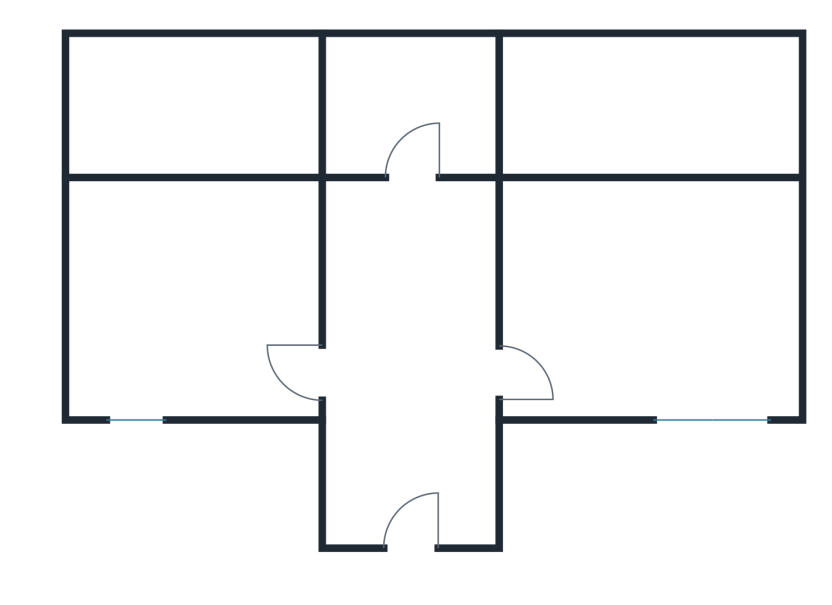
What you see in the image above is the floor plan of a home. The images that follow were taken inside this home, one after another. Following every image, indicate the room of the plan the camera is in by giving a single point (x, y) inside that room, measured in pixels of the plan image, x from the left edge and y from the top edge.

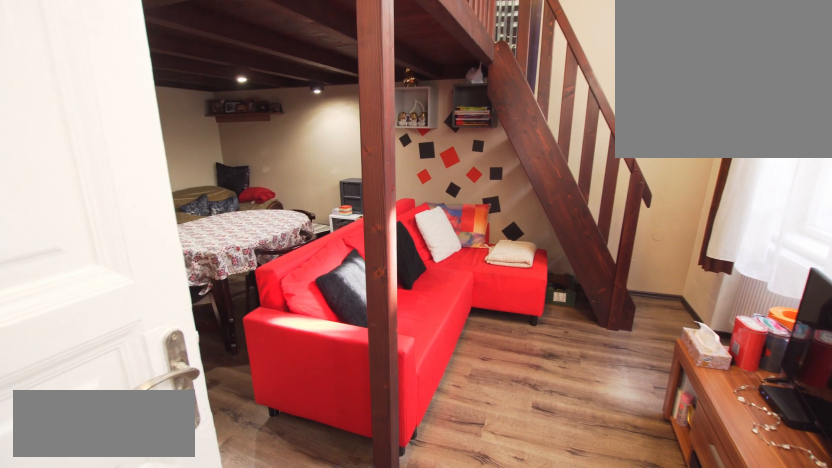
(646, 301)
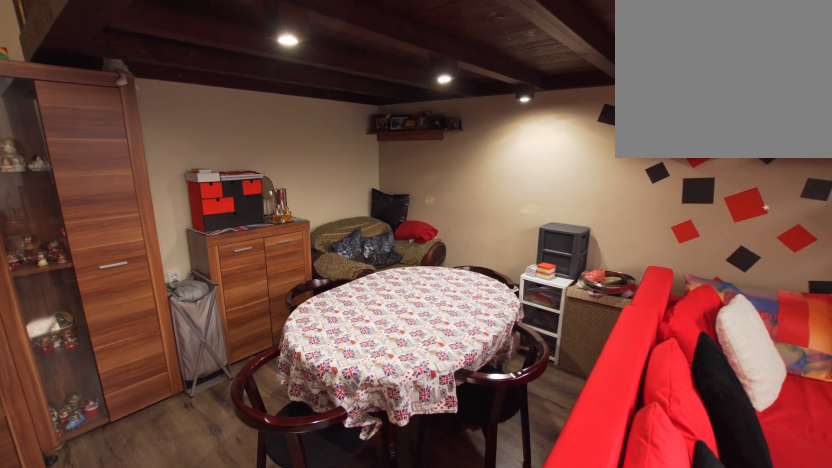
(646, 301)
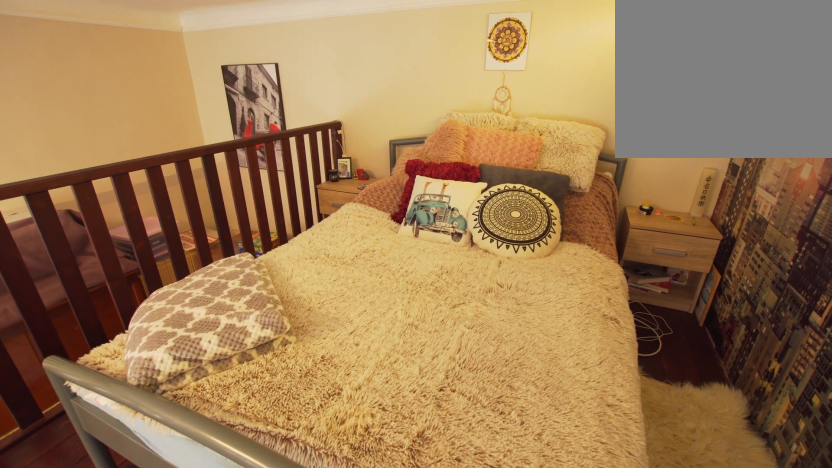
(647, 109)
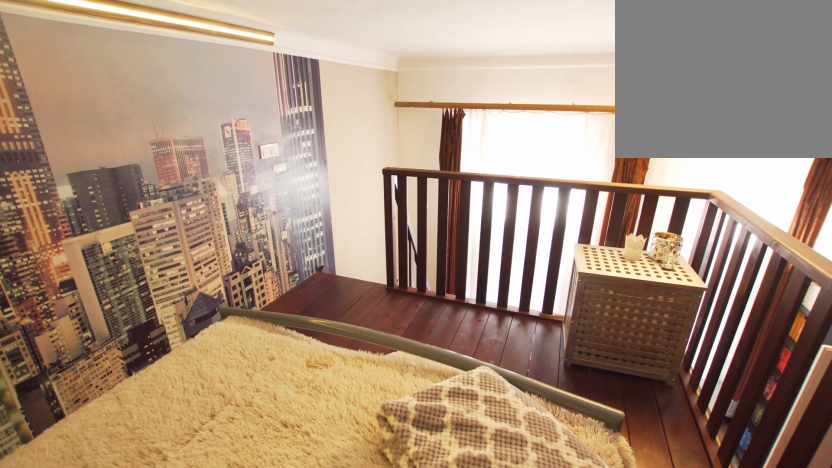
(647, 109)
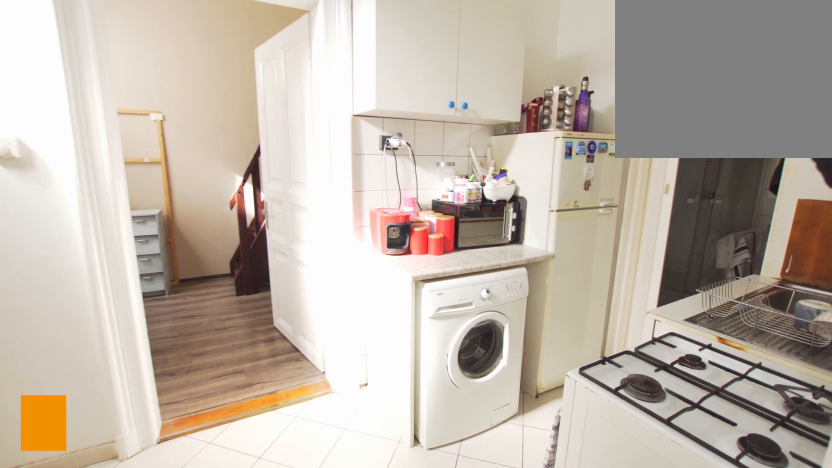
(409, 301)
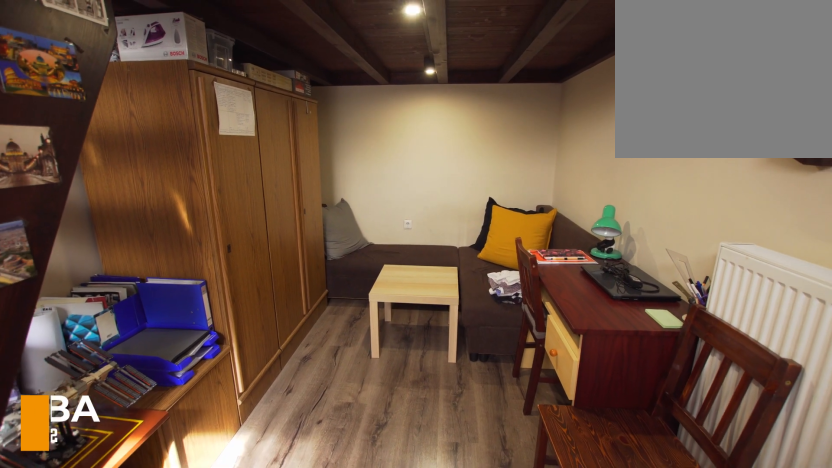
(188, 301)
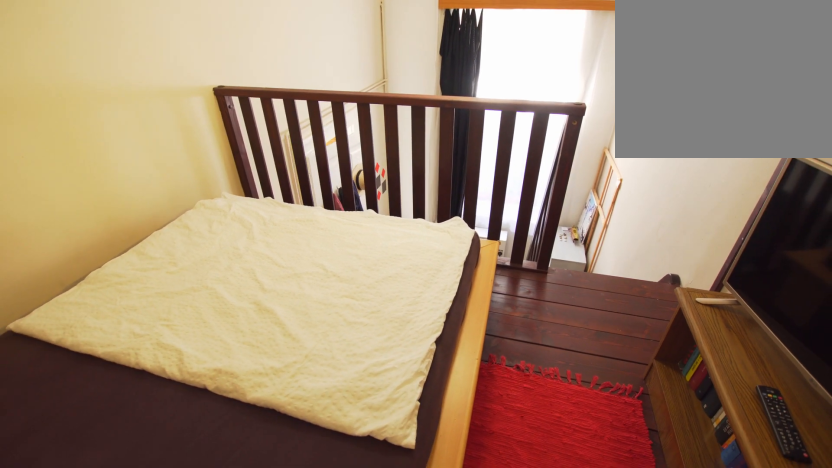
(189, 103)
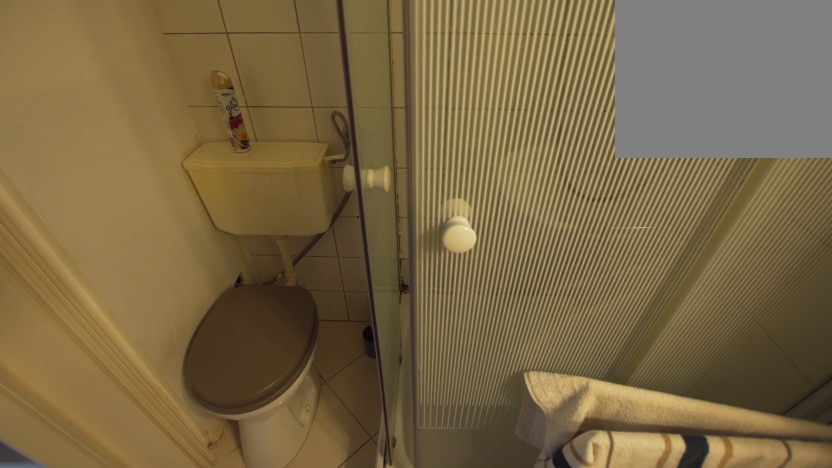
(404, 110)
